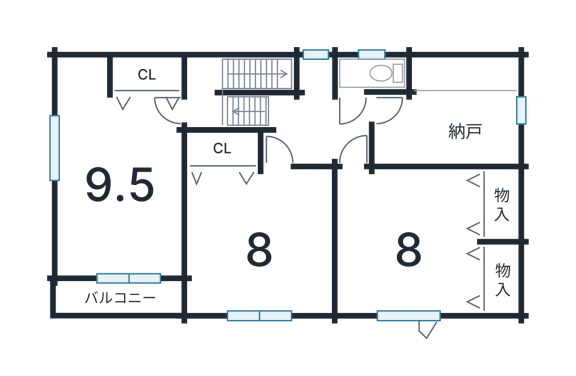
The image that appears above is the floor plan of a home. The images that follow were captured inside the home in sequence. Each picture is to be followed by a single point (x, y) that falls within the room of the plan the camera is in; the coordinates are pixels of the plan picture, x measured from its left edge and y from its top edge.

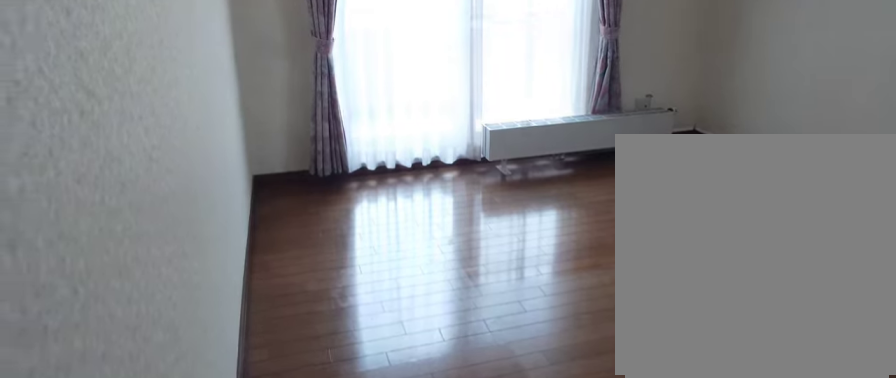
(125, 183)
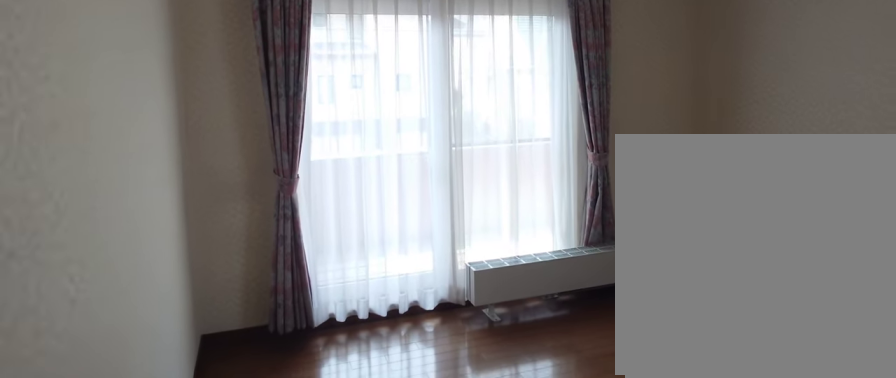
(125, 183)
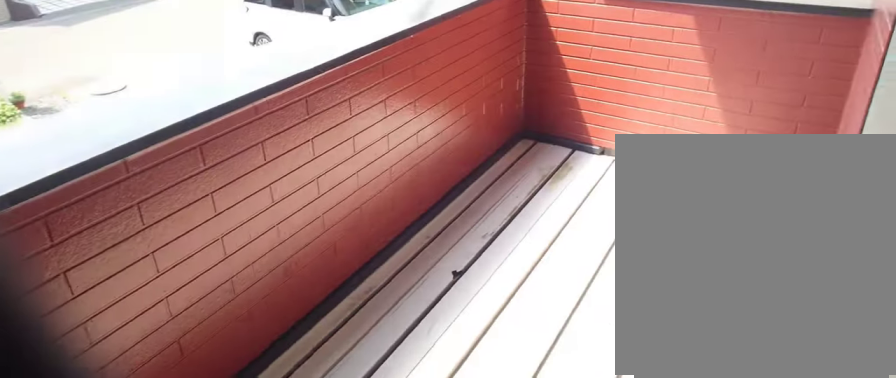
(113, 292)
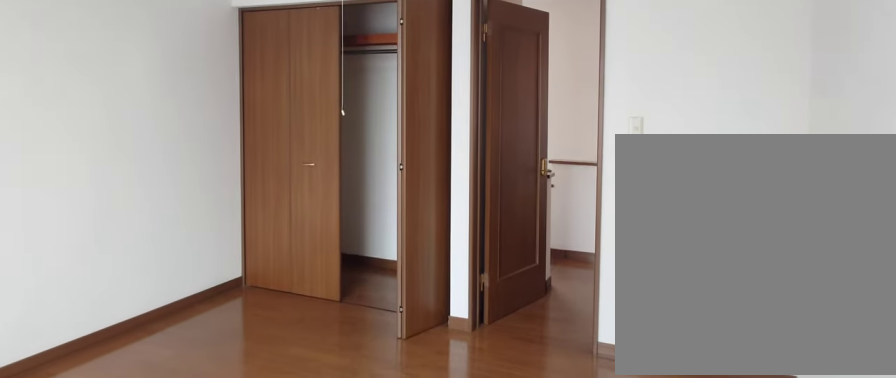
(257, 240)
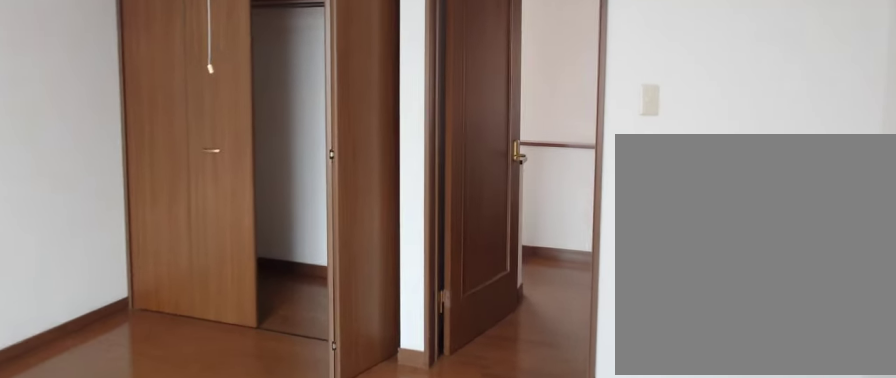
(257, 240)
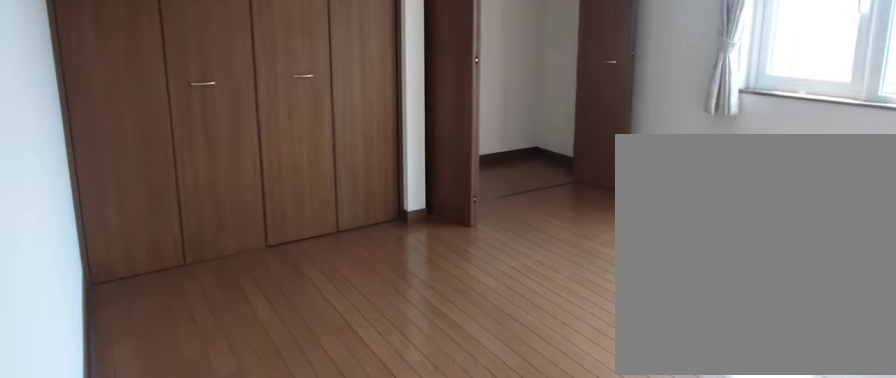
(409, 245)
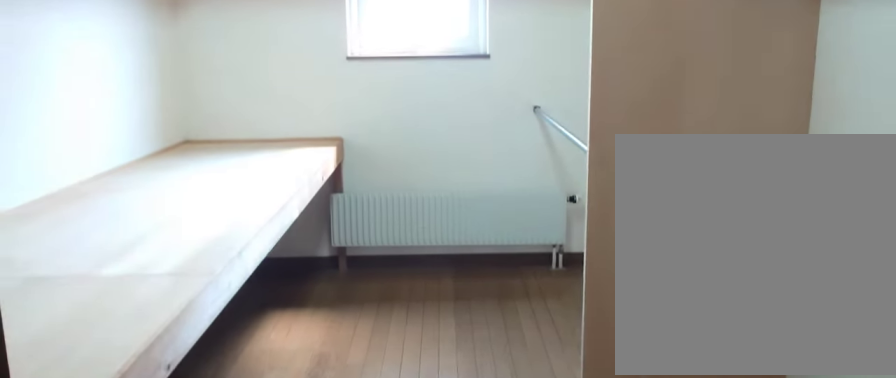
(442, 119)
